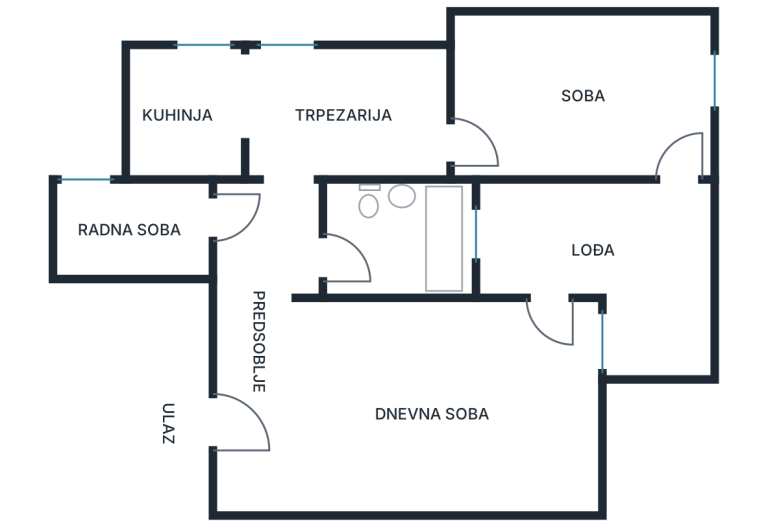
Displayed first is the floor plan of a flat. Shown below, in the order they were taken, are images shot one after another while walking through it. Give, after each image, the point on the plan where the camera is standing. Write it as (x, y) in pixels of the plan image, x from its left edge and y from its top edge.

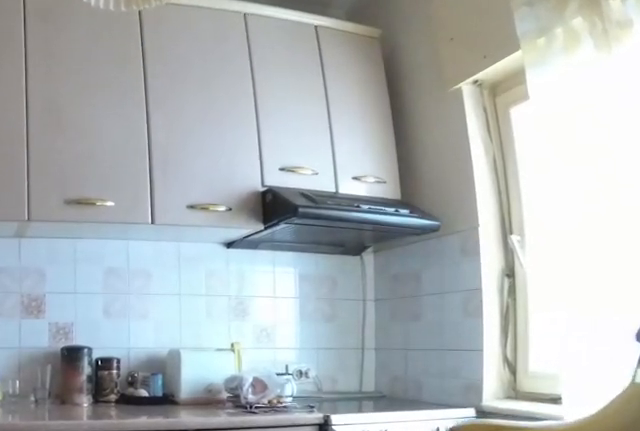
(257, 133)
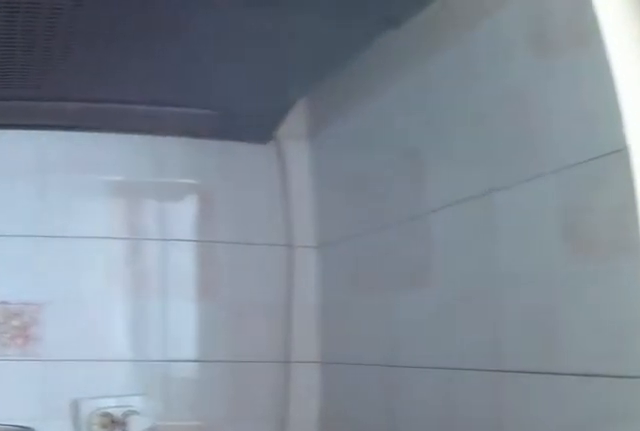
(222, 103)
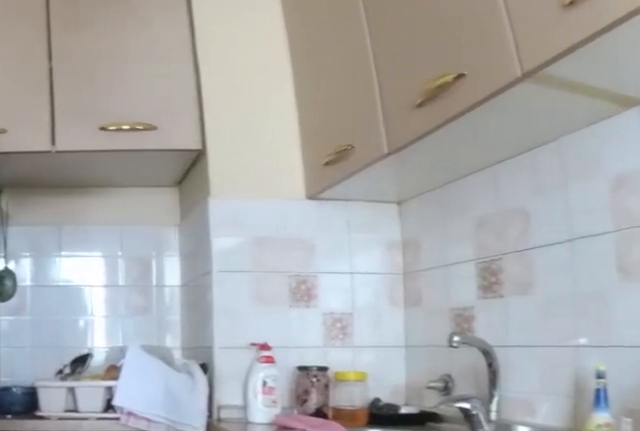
(175, 78)
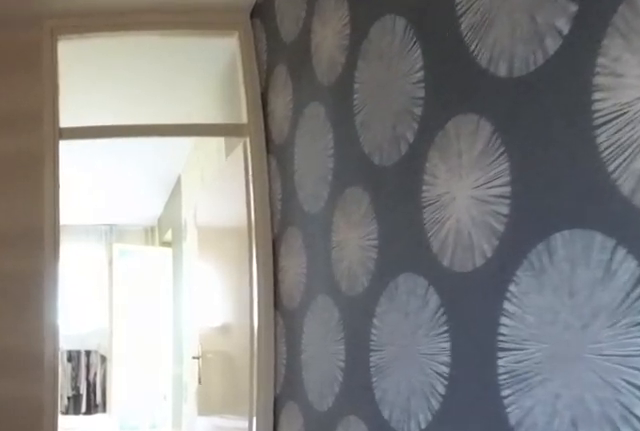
(316, 113)
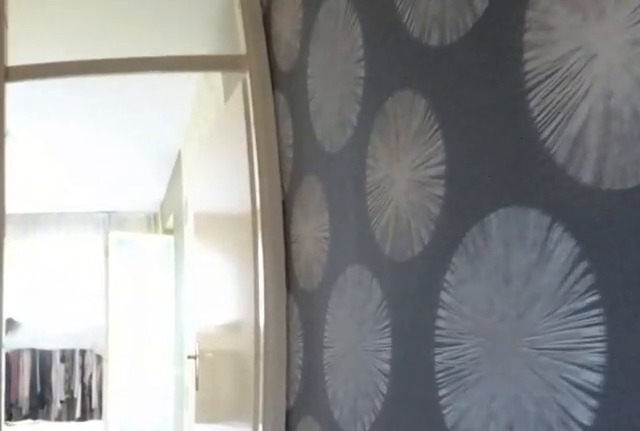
(347, 118)
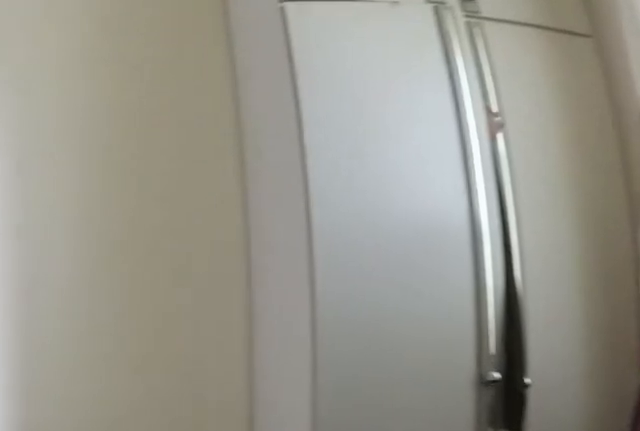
(671, 130)
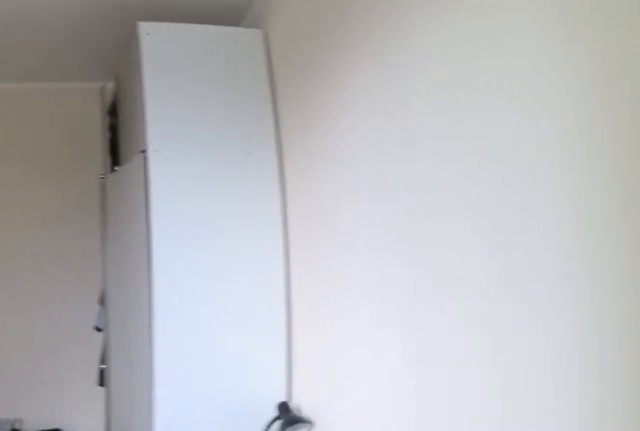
(693, 95)
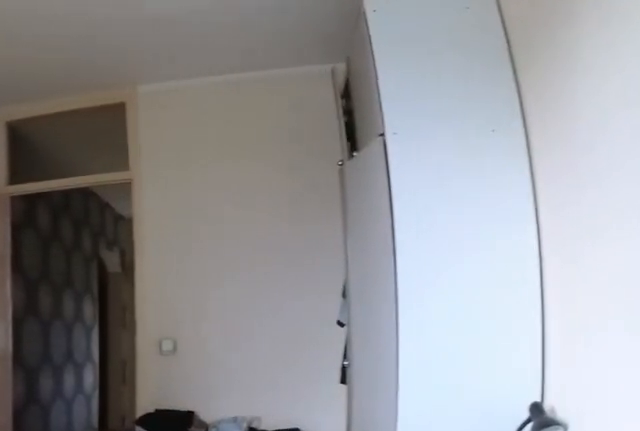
(694, 80)
